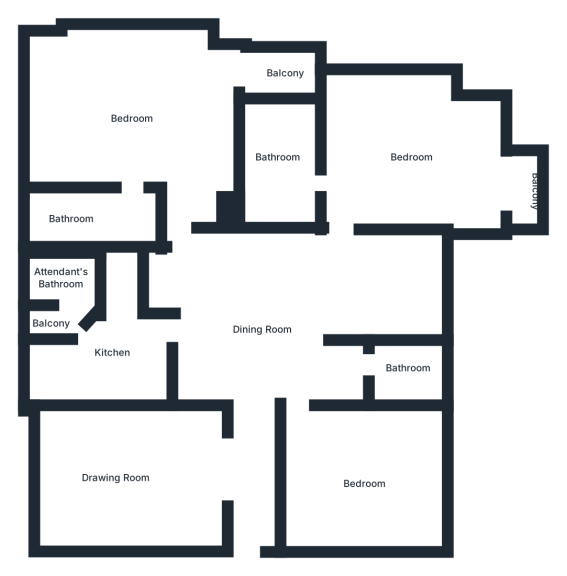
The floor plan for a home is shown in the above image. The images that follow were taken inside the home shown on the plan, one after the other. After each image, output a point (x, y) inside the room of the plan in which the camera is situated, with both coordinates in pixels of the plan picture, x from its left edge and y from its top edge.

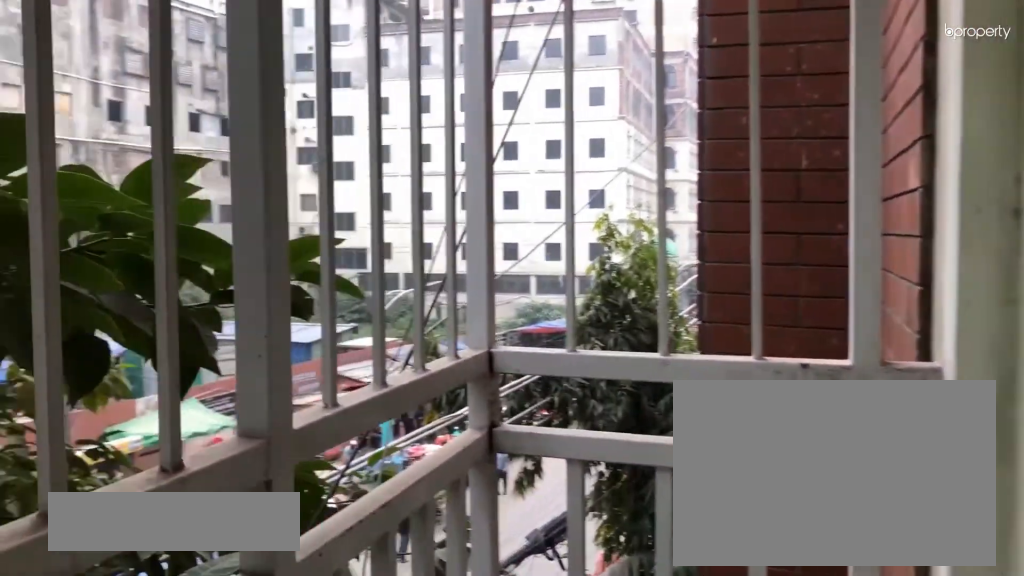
(288, 67)
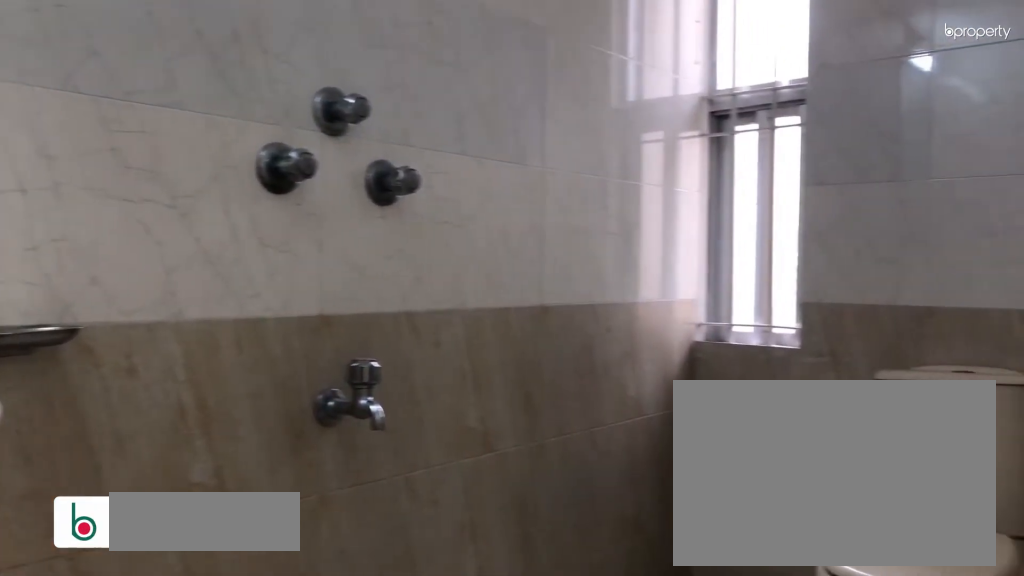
(85, 213)
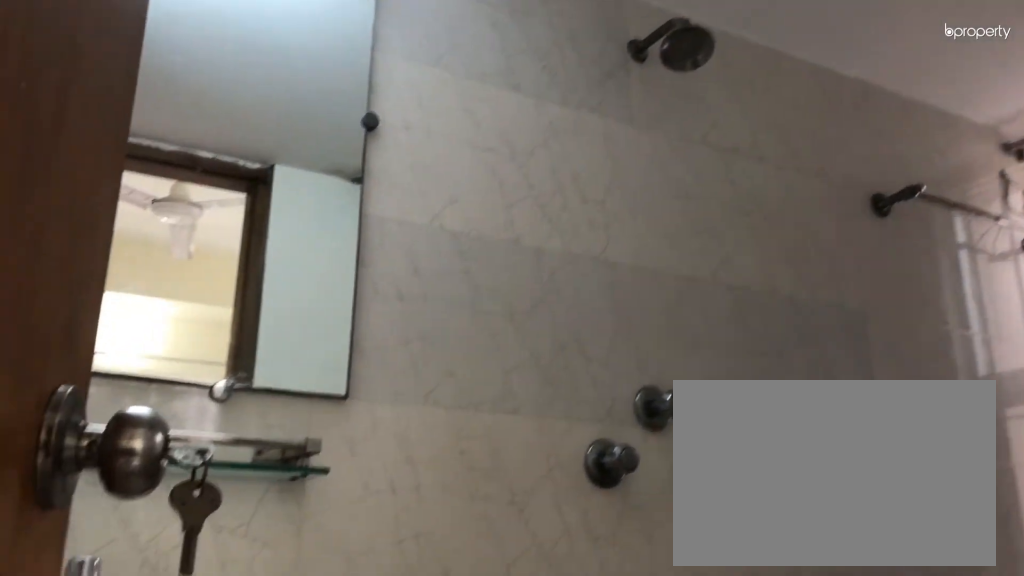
(85, 213)
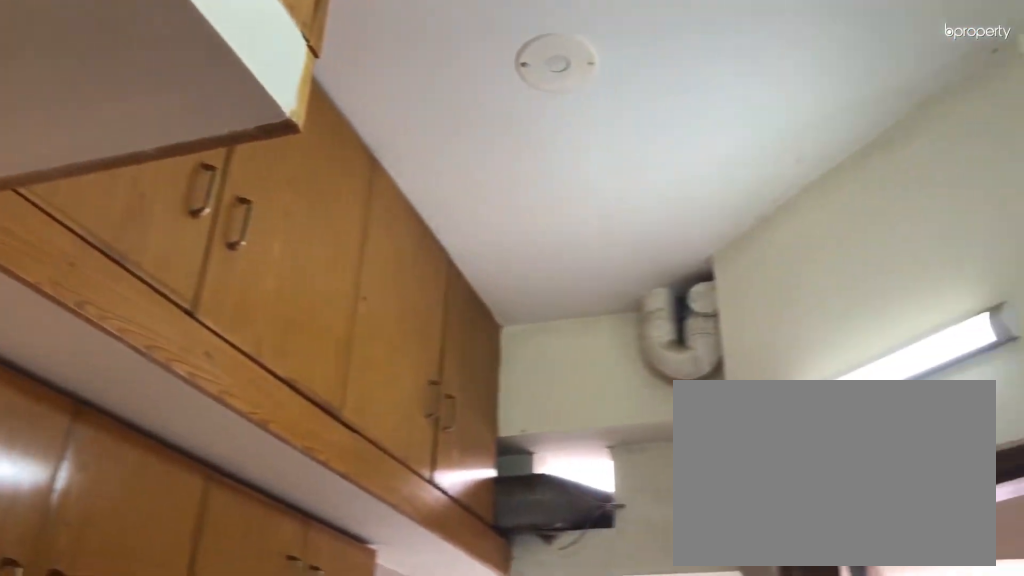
(132, 349)
